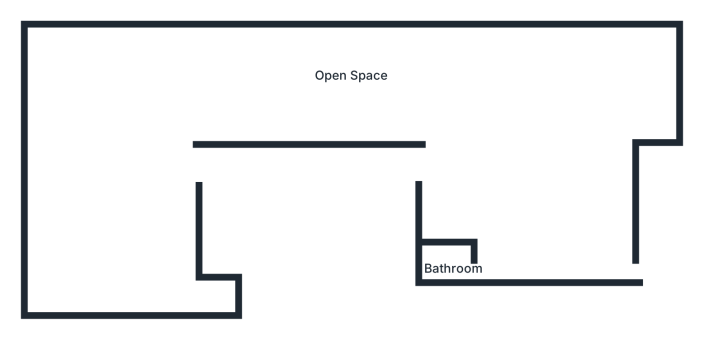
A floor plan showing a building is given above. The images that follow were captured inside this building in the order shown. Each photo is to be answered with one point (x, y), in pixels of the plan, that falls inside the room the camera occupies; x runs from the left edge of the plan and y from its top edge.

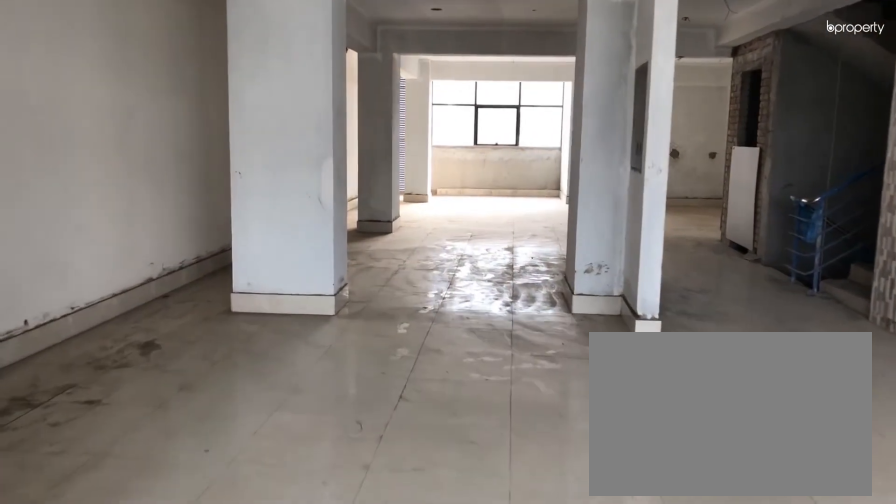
(254, 69)
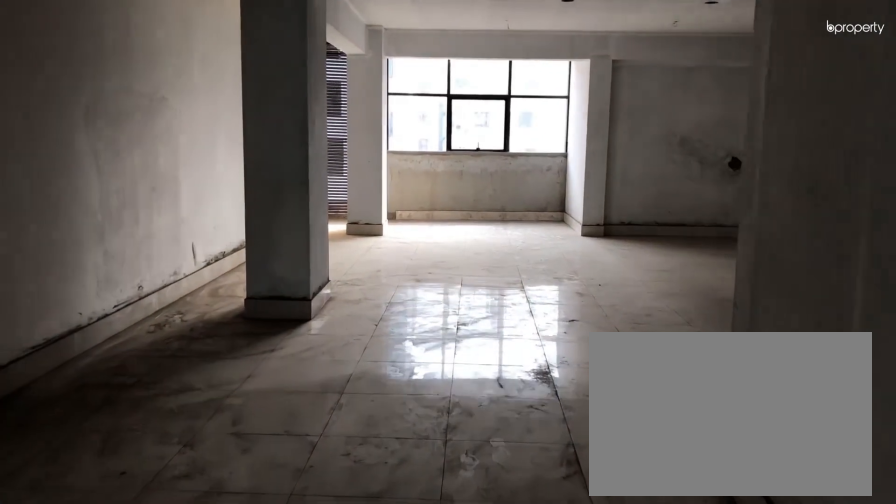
(345, 66)
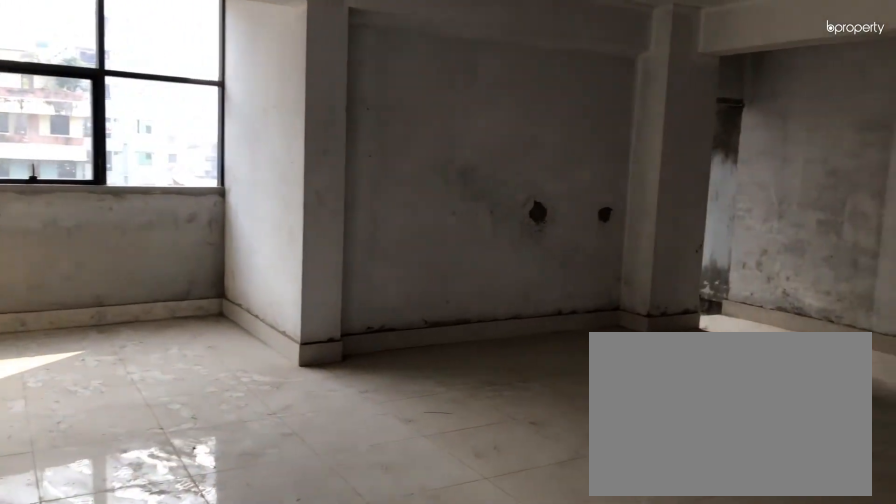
(536, 86)
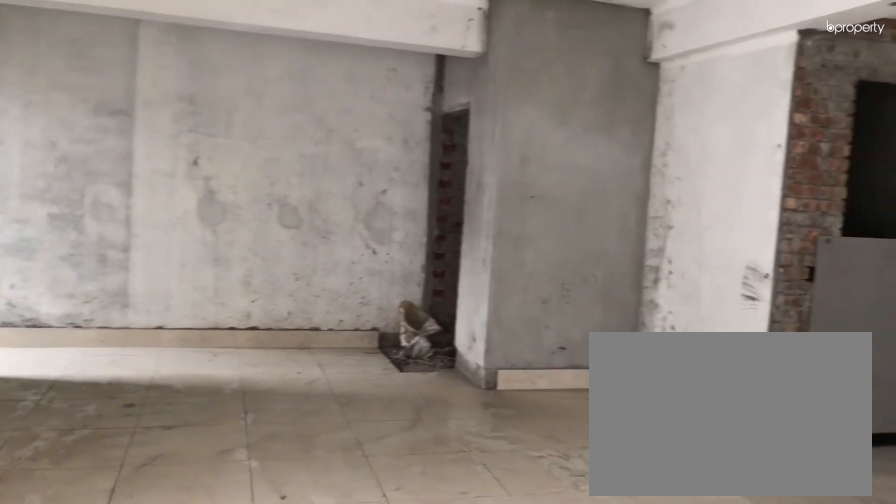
(536, 86)
